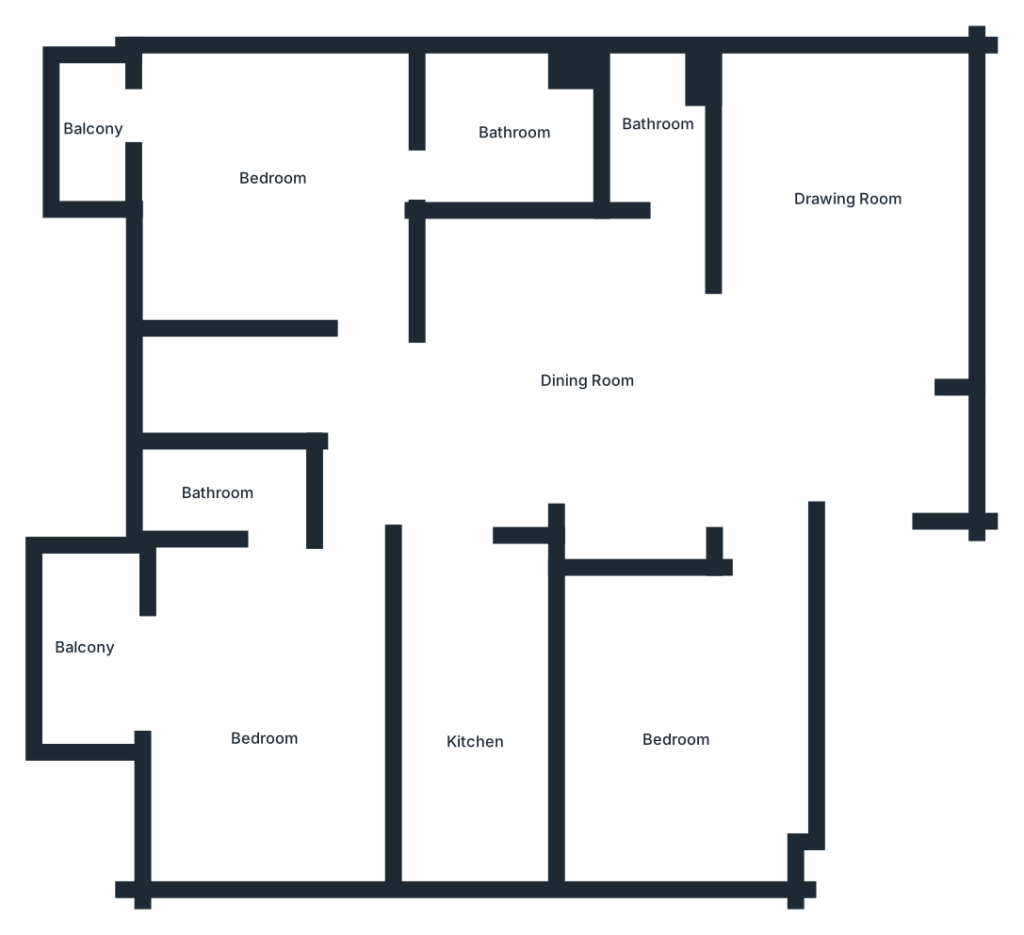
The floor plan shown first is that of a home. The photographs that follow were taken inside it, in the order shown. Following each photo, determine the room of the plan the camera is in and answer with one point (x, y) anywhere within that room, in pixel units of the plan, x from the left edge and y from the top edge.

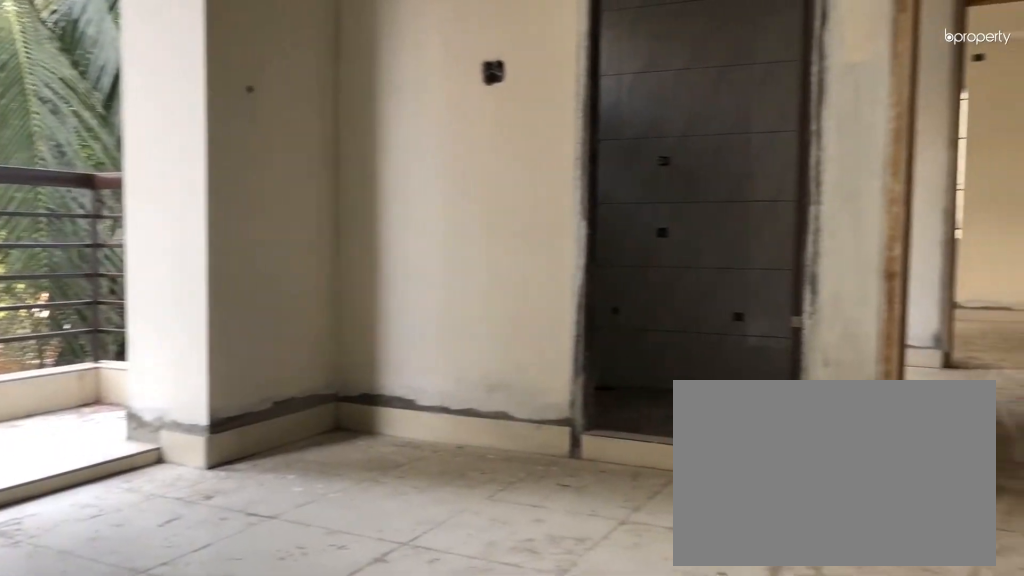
(263, 704)
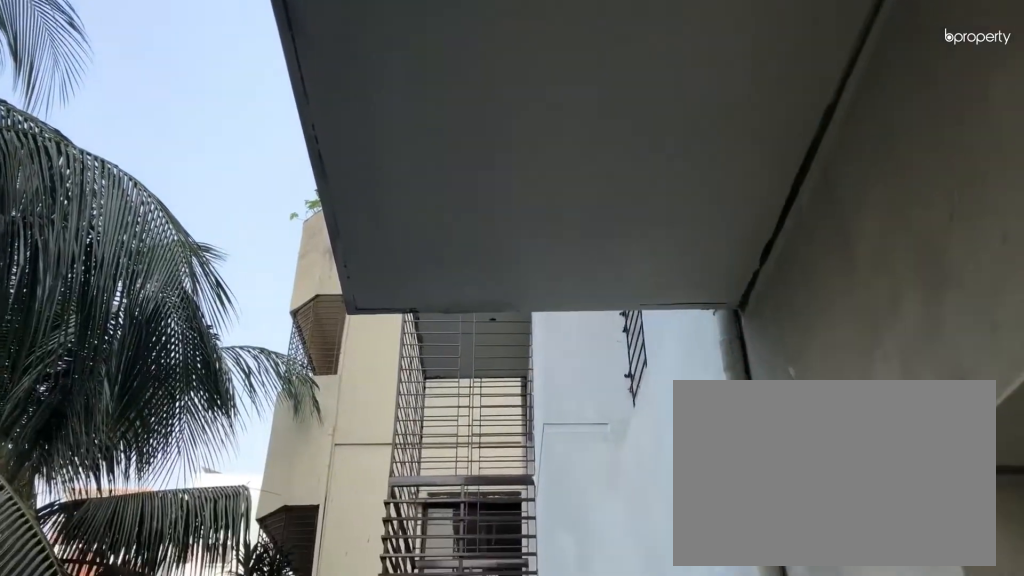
(85, 643)
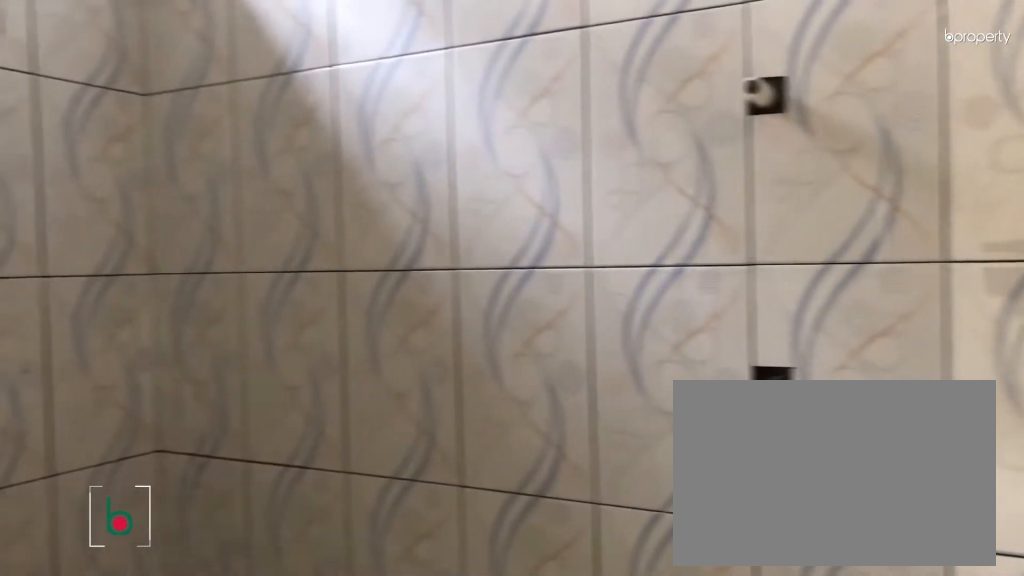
(212, 498)
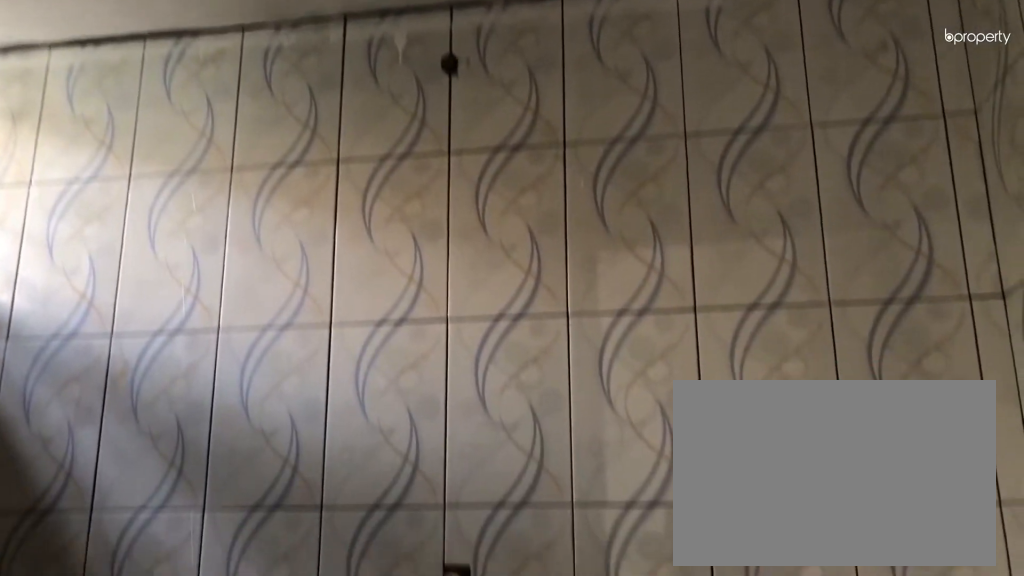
(212, 498)
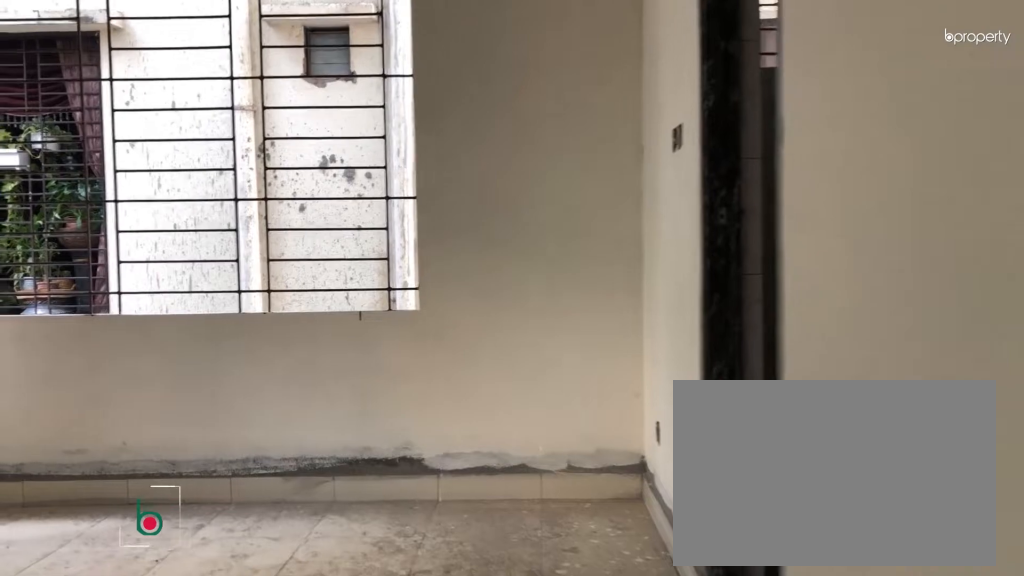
(264, 181)
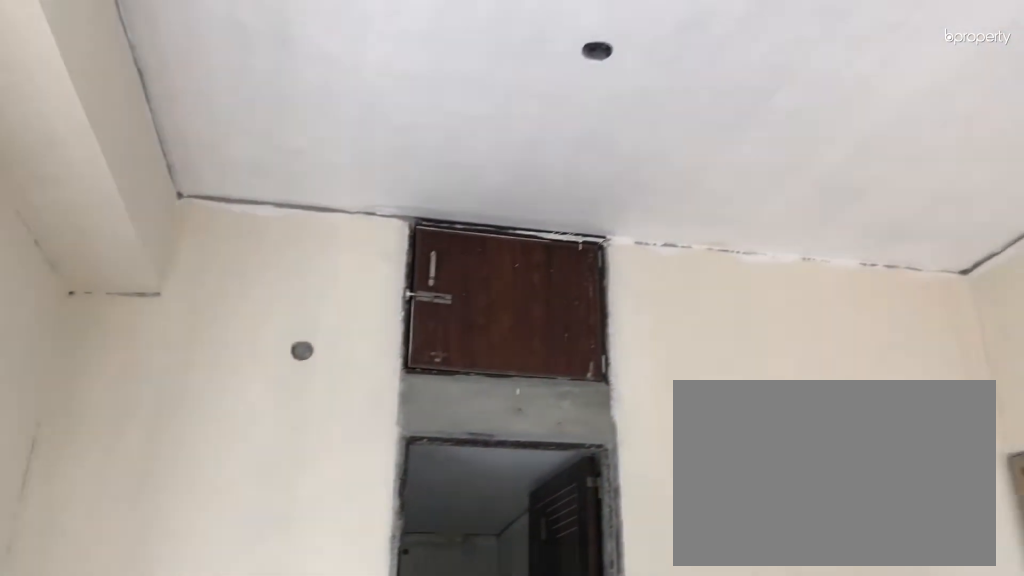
(264, 181)
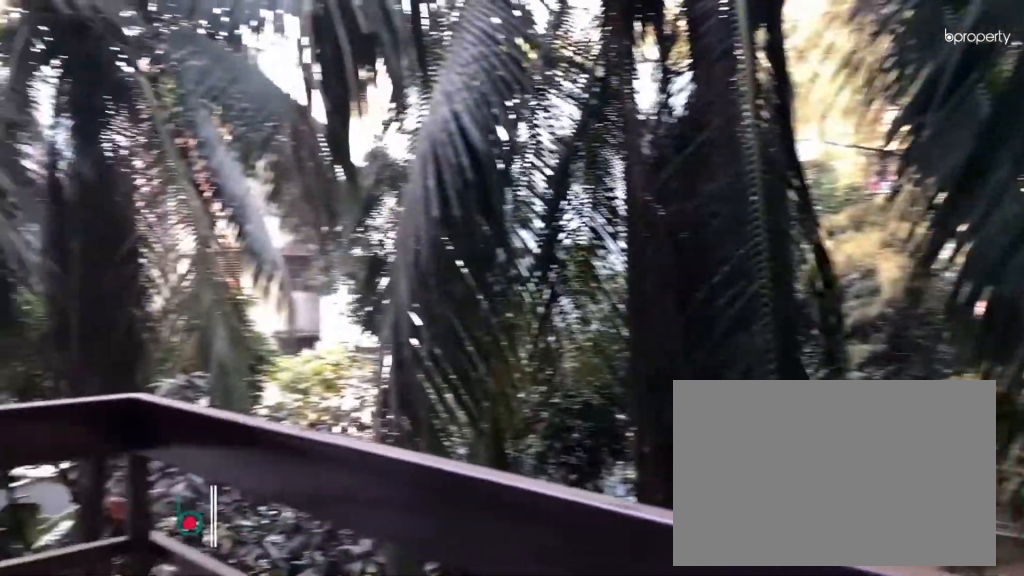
(92, 145)
